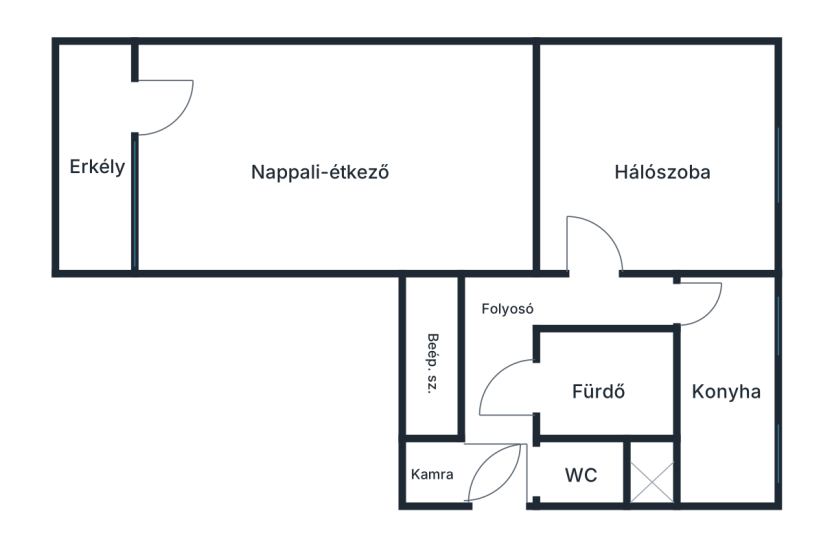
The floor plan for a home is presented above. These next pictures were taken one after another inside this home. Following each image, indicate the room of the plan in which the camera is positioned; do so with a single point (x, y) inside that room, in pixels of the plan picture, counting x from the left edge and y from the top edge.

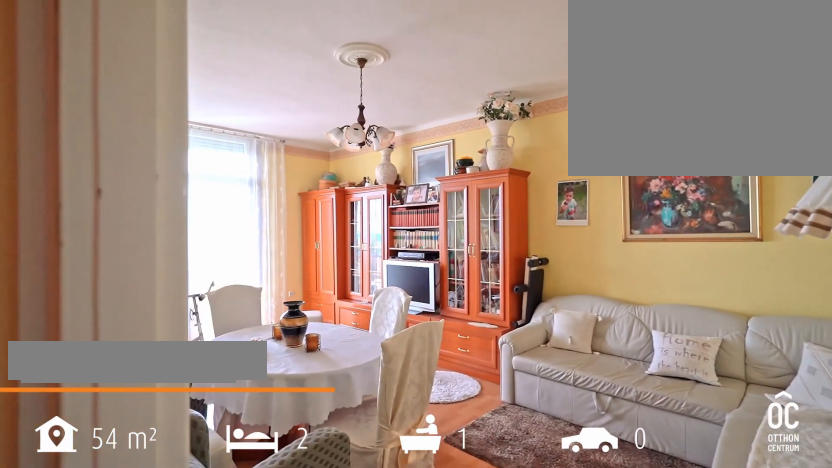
(333, 158)
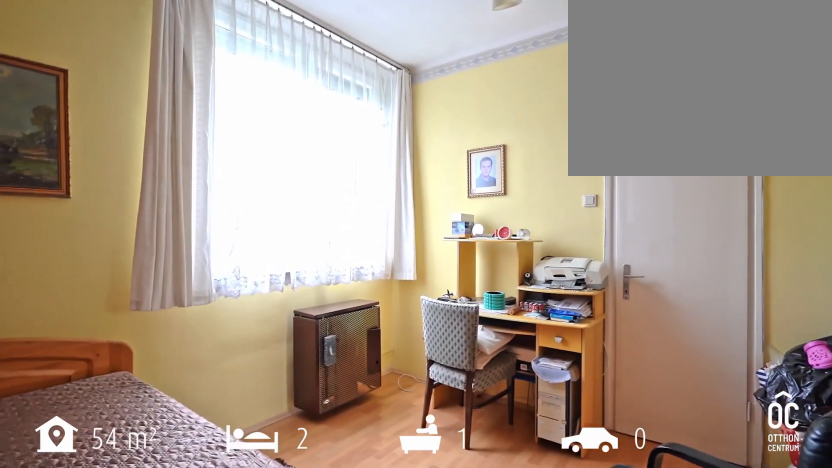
(658, 160)
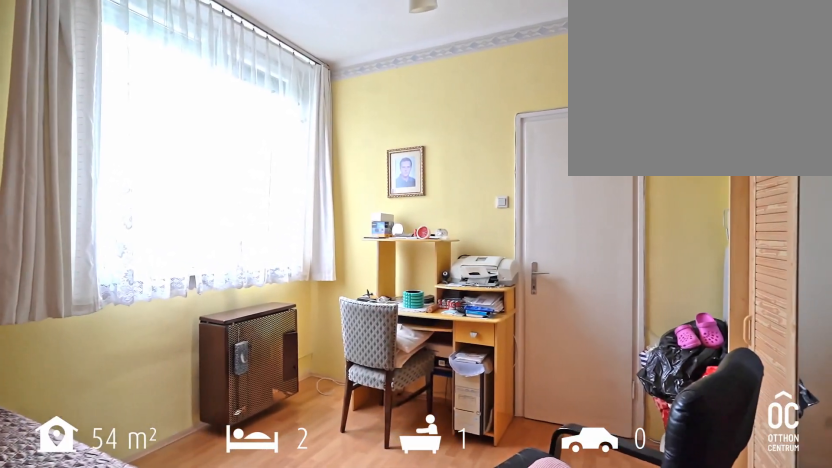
(658, 160)
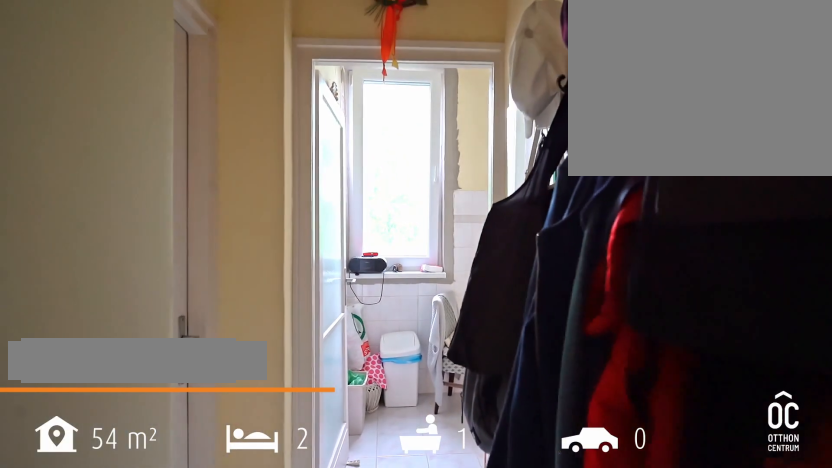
(499, 355)
